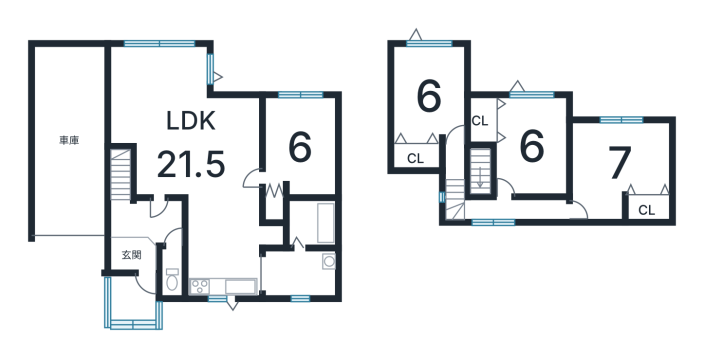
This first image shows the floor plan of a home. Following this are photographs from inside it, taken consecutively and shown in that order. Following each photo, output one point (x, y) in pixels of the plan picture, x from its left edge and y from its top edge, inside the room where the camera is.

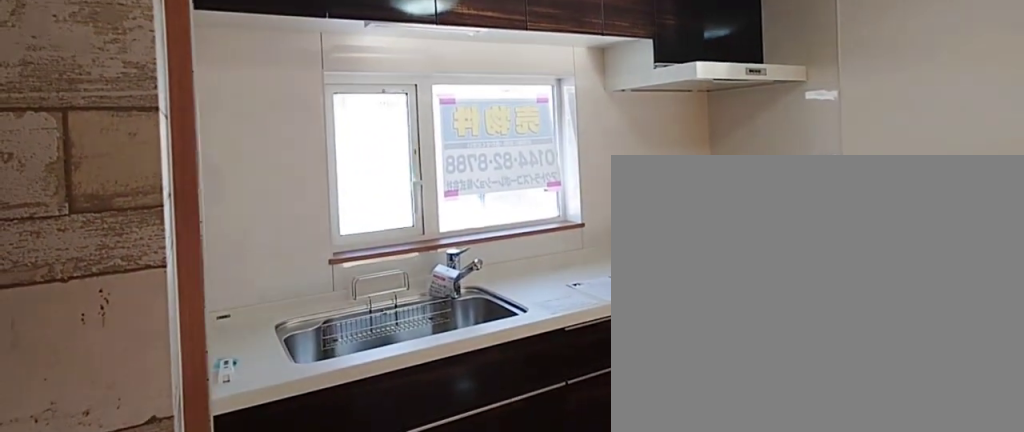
(225, 257)
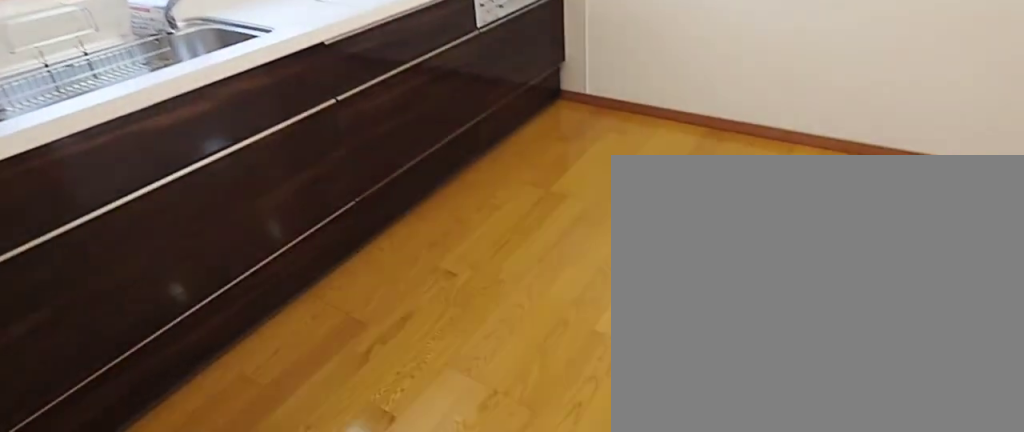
(225, 257)
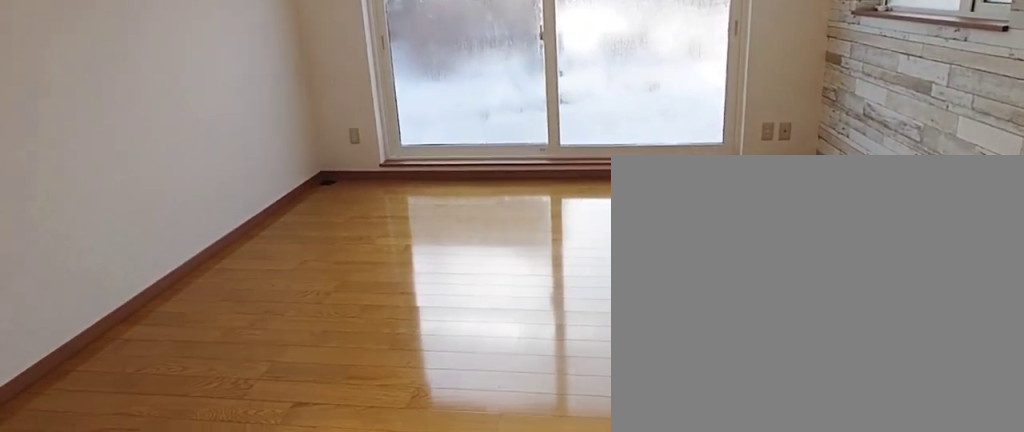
(198, 142)
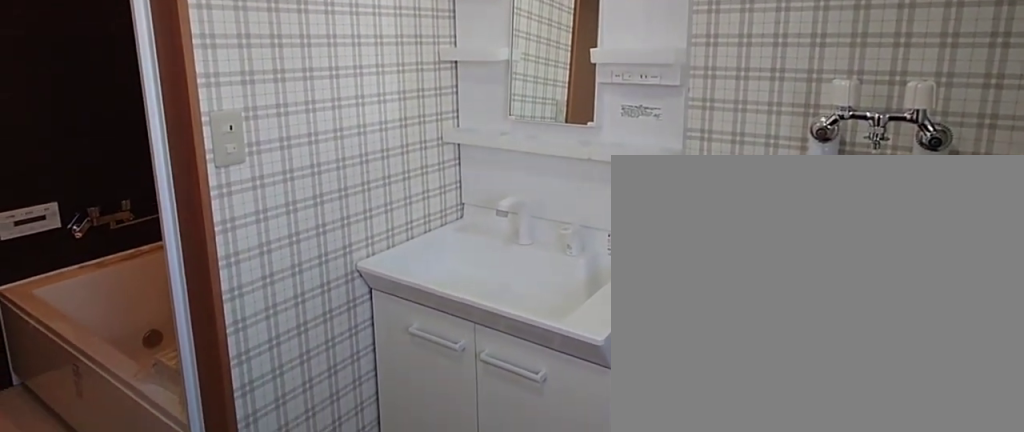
(300, 273)
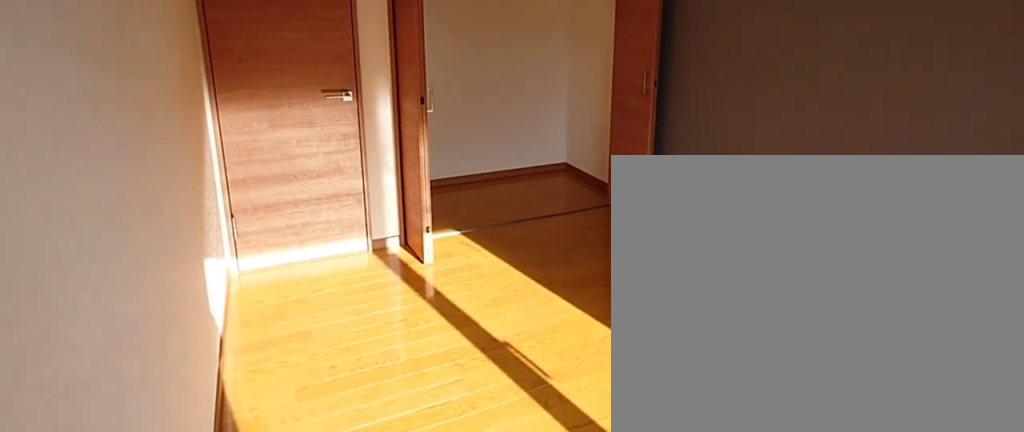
(434, 96)
